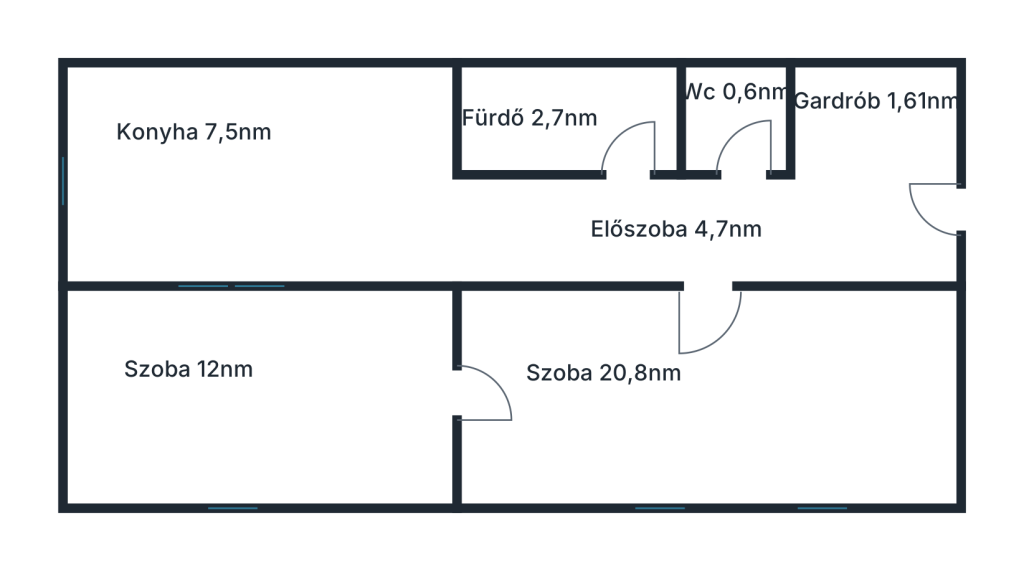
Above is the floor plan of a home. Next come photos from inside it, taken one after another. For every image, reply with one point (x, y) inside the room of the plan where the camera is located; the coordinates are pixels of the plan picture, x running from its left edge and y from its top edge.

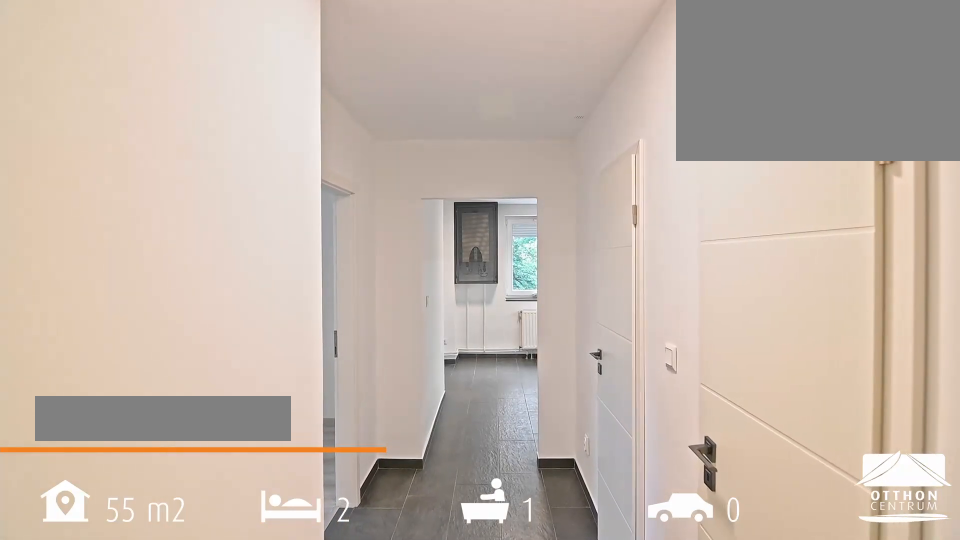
(877, 174)
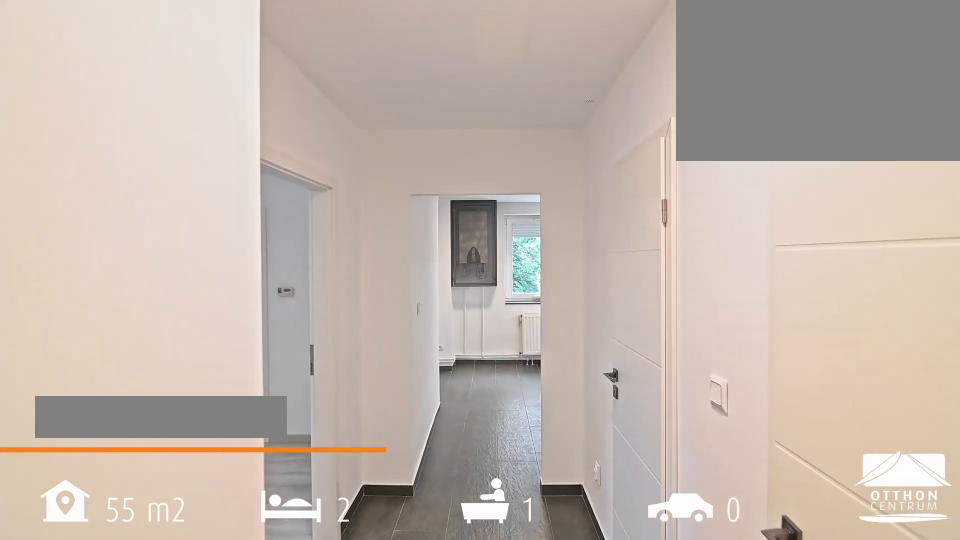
(877, 174)
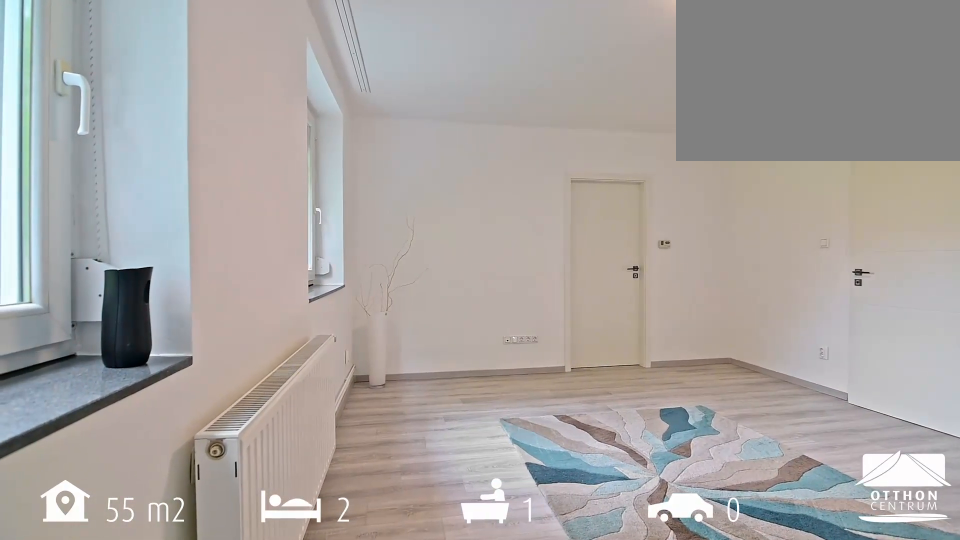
(707, 398)
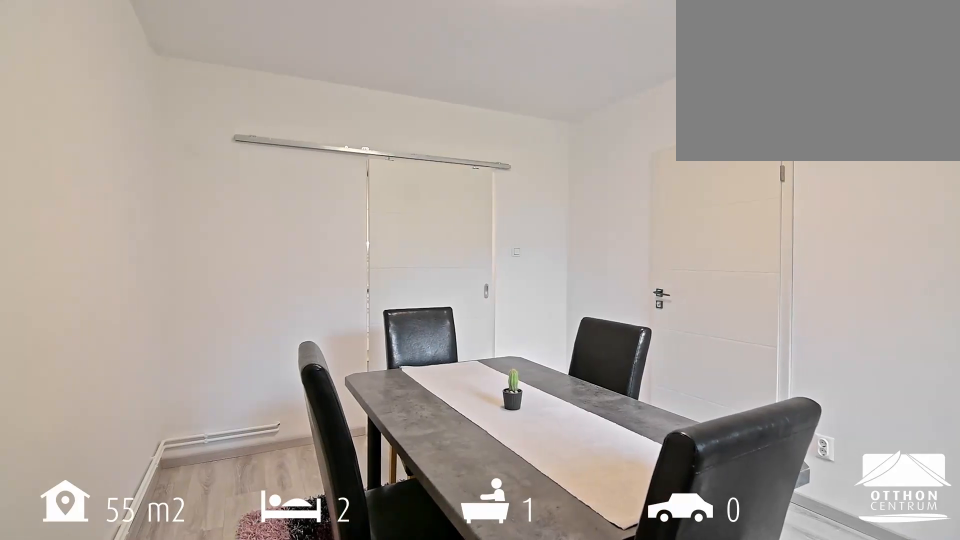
(256, 399)
